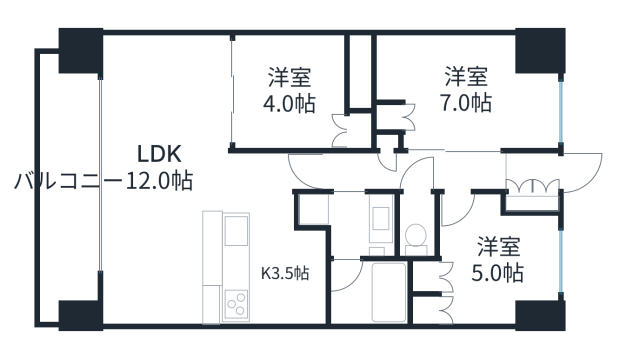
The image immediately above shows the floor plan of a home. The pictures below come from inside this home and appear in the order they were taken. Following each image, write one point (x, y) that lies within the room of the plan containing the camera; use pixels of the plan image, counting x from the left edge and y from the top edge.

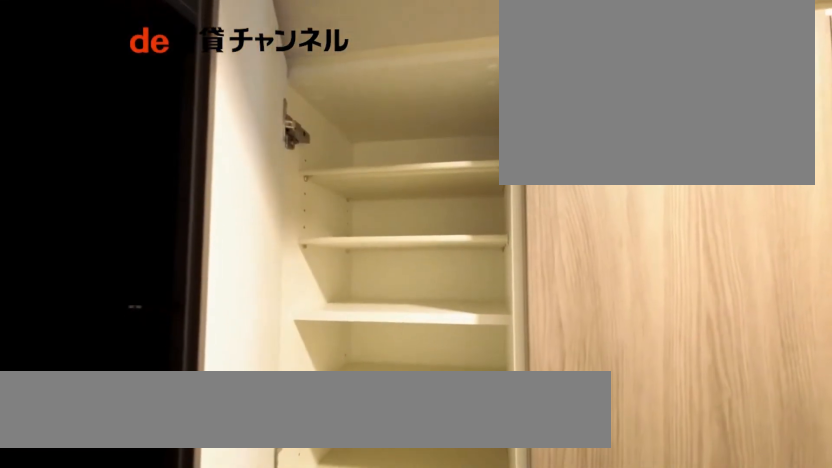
(532, 204)
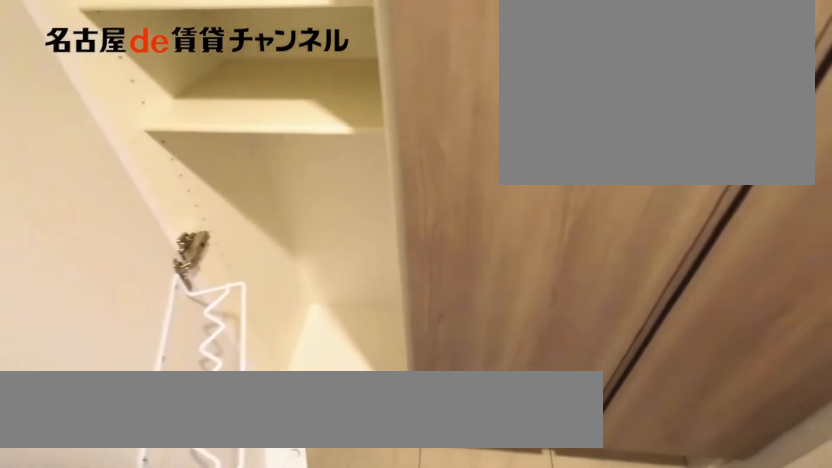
(532, 204)
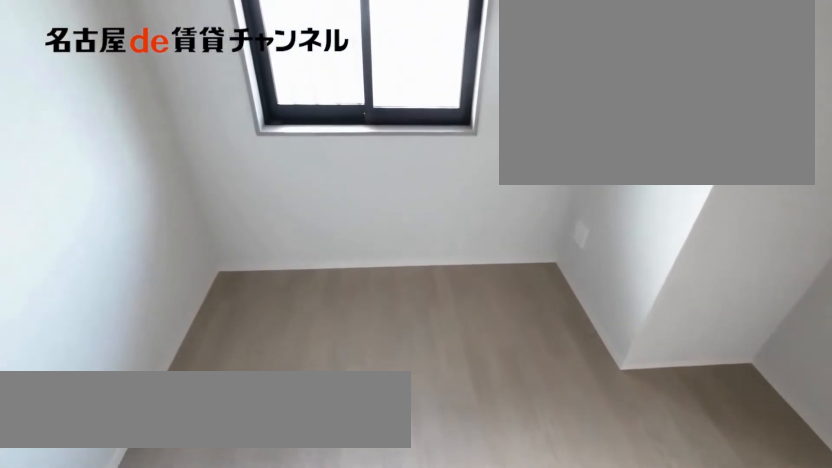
(498, 262)
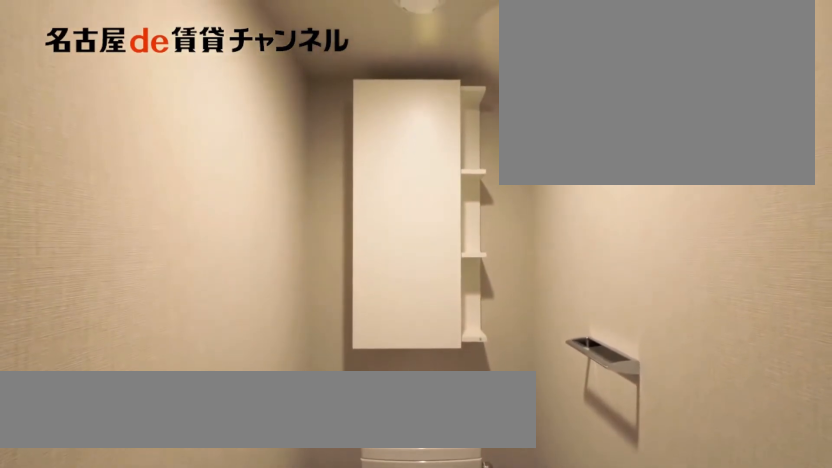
(418, 227)
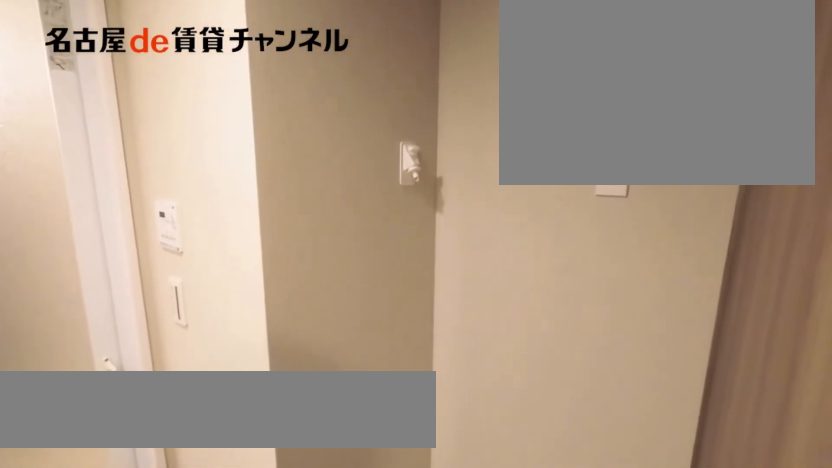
(351, 222)
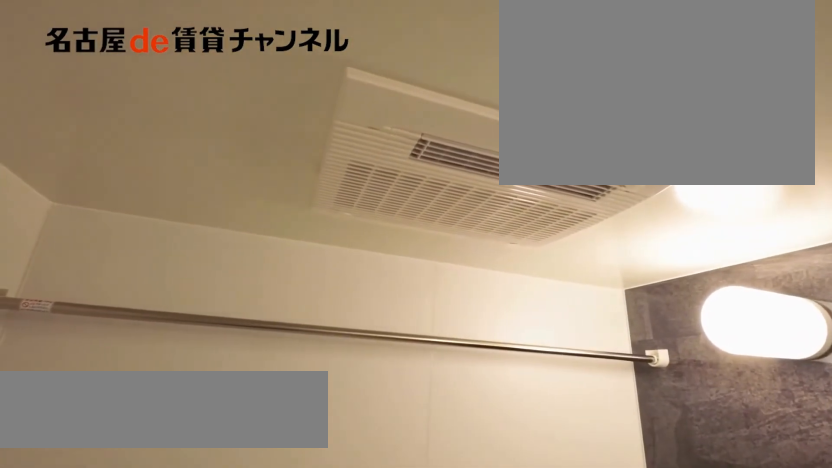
(365, 292)
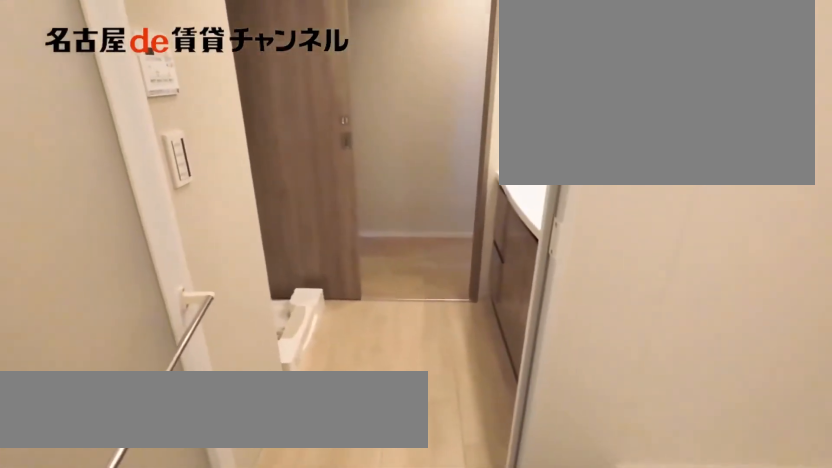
(365, 292)
